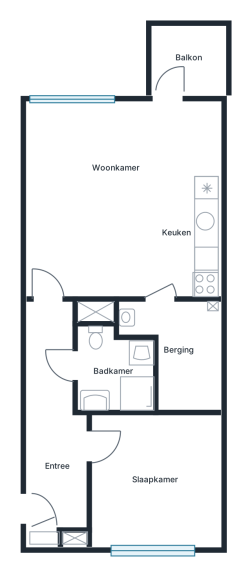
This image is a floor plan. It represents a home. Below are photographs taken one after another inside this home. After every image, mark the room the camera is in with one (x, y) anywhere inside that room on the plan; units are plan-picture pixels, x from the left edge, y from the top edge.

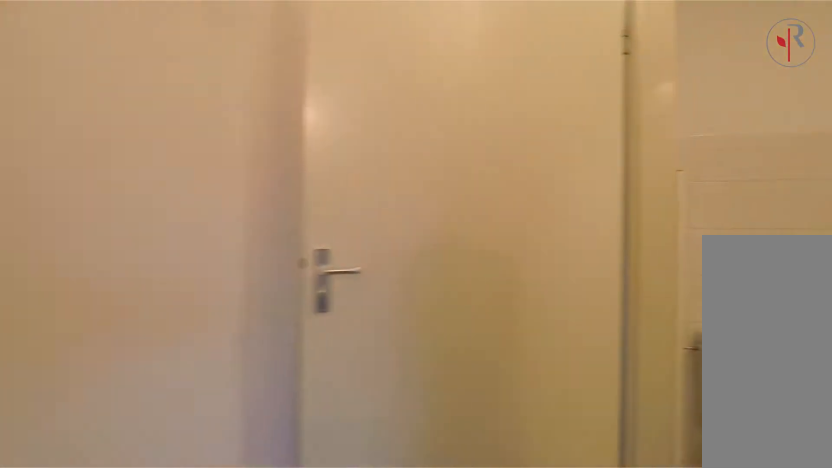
(56, 422)
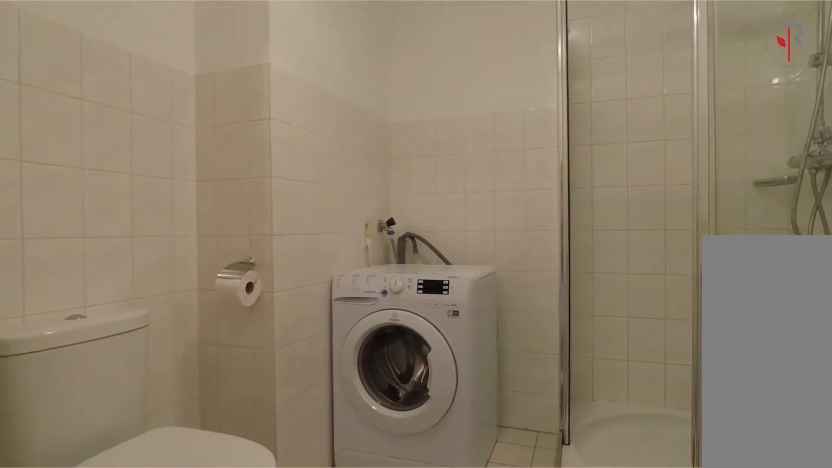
(104, 363)
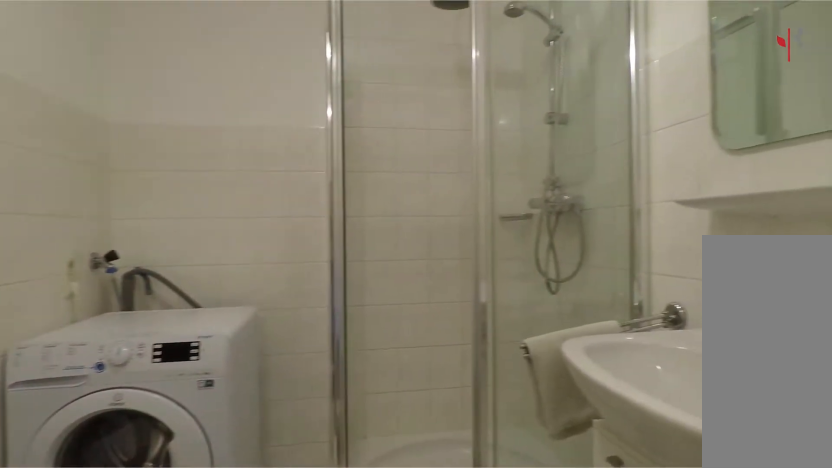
(104, 363)
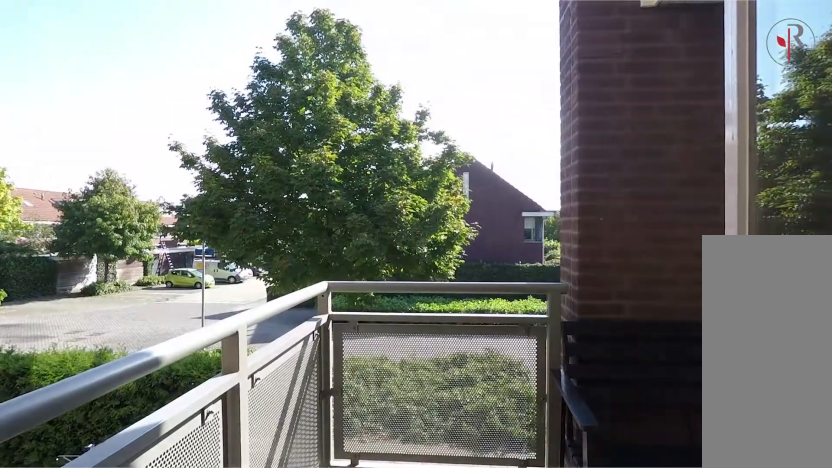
(188, 60)
